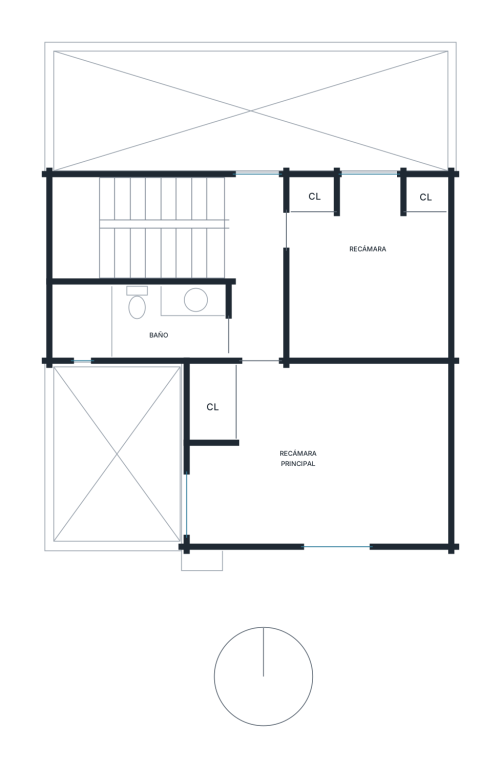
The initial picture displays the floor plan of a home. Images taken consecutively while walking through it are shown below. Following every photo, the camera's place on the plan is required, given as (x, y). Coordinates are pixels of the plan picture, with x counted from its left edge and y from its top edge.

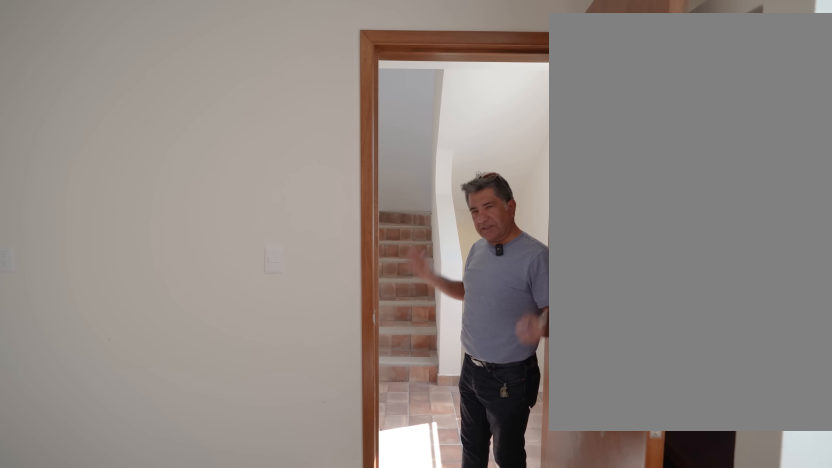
(421, 240)
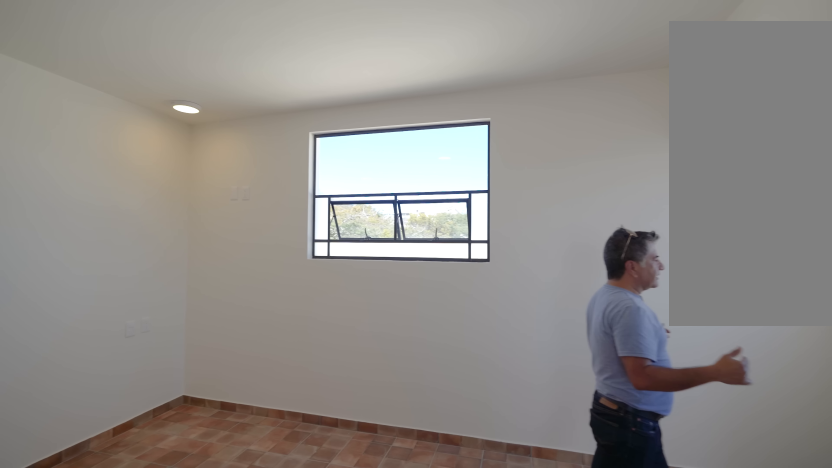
(400, 392)
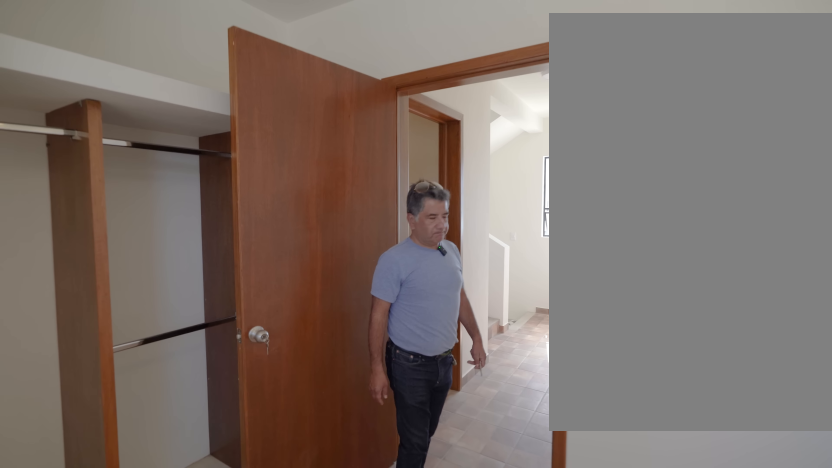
(352, 466)
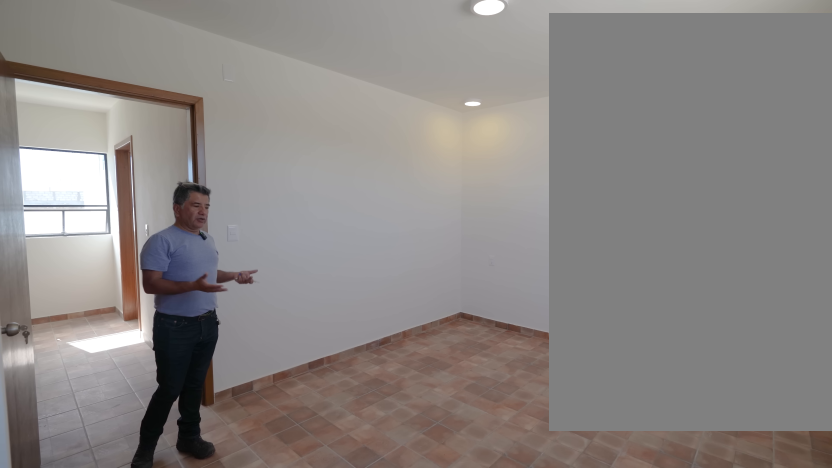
(262, 447)
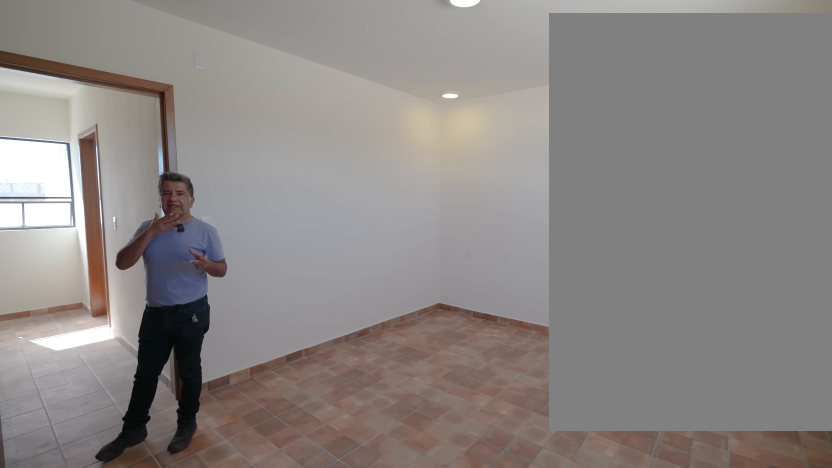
(262, 447)
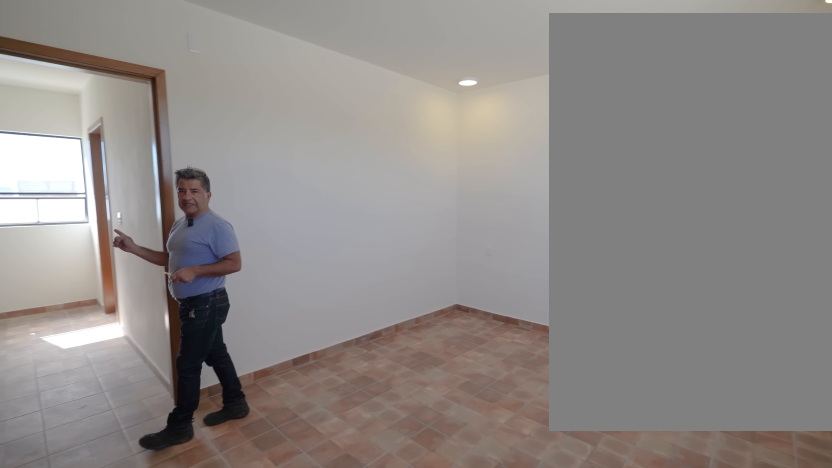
(262, 448)
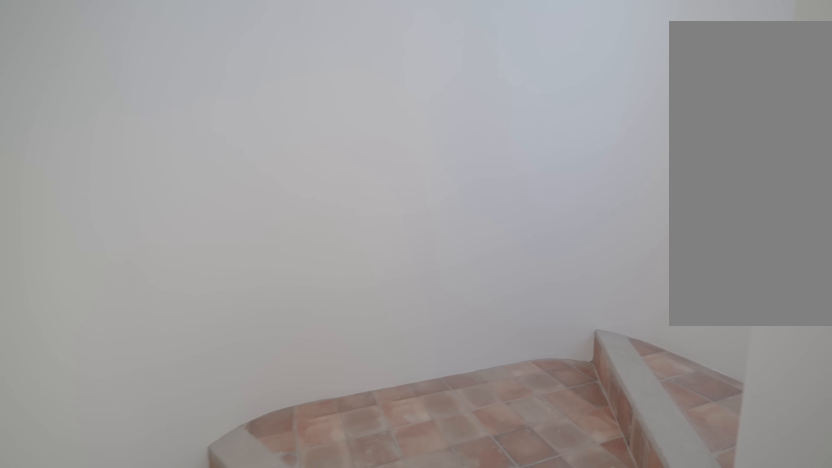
(217, 253)
